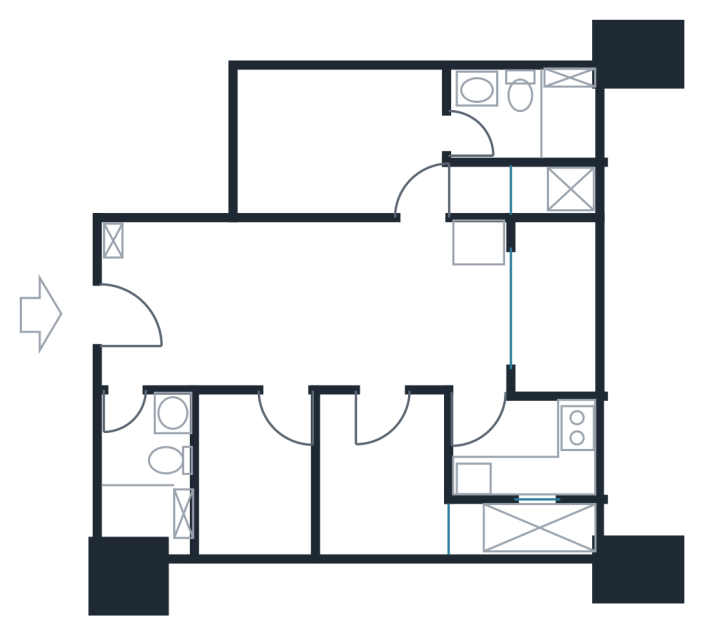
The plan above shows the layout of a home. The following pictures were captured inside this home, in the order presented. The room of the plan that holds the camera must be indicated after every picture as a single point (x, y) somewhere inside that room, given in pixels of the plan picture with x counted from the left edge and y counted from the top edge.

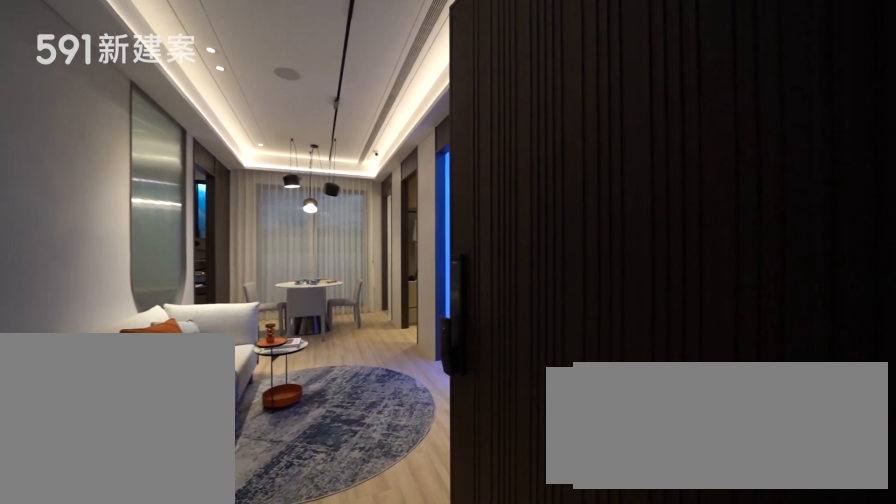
(134, 321)
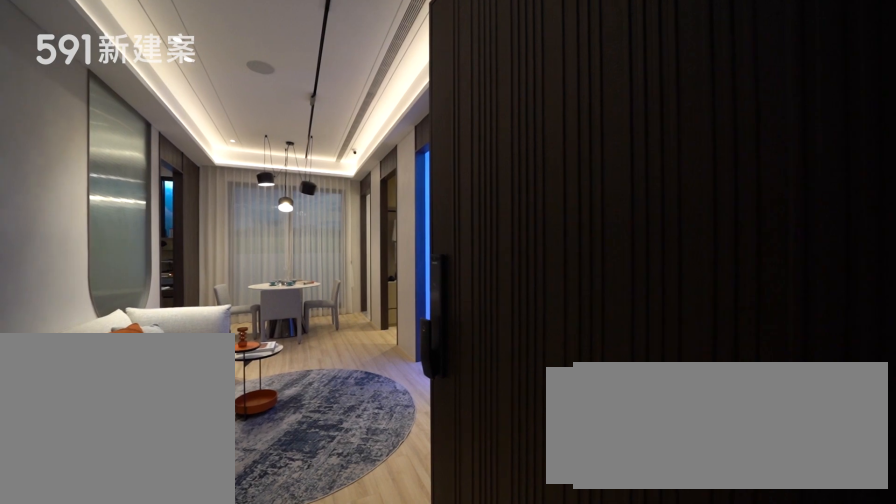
(134, 321)
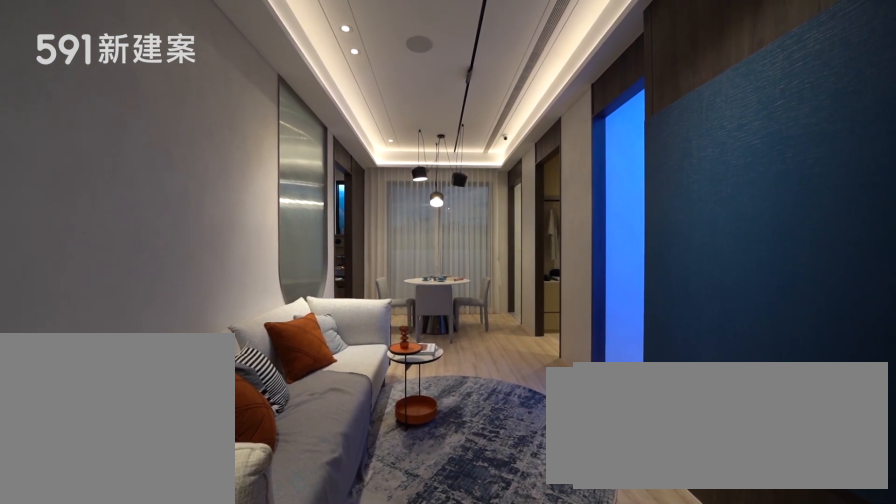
(224, 301)
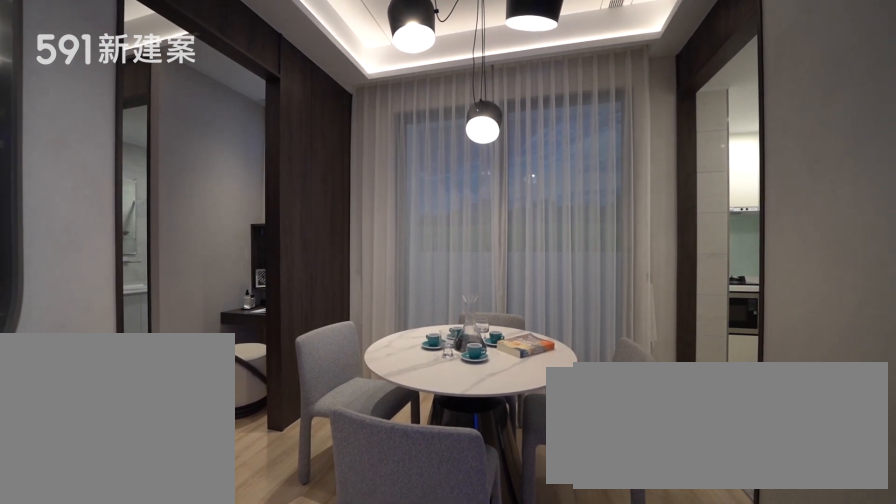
(428, 302)
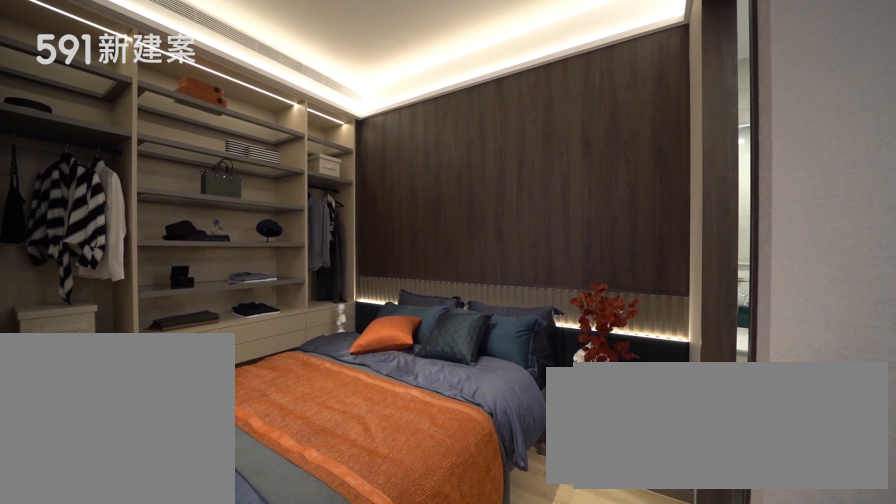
(352, 144)
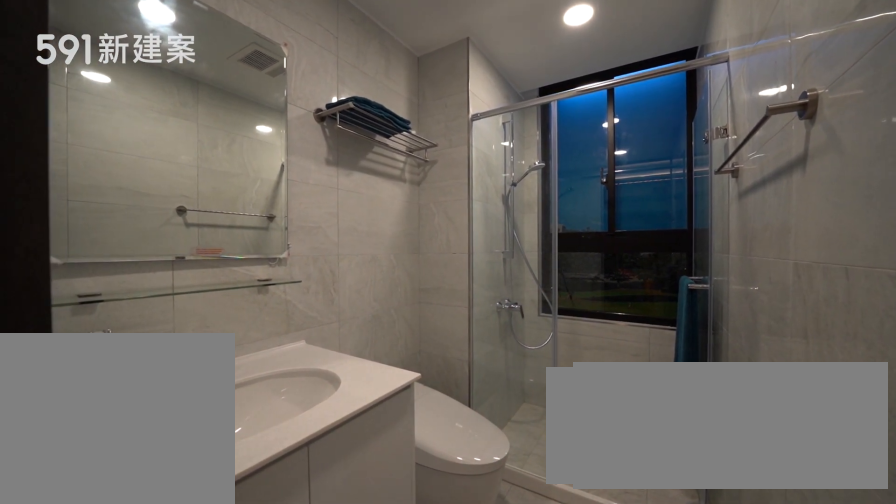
(524, 113)
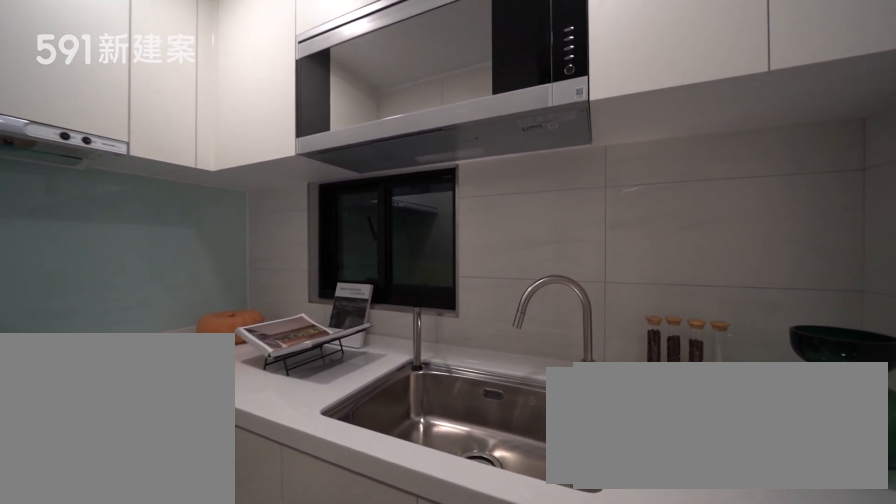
(525, 449)
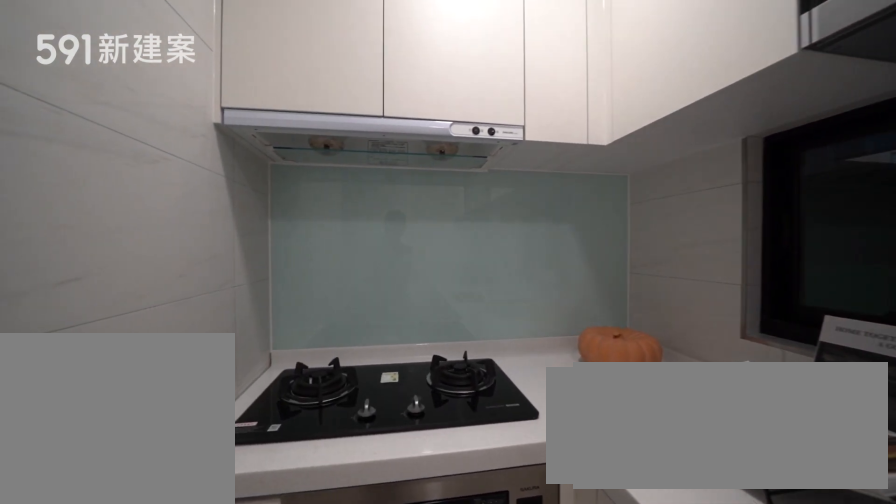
(525, 449)
